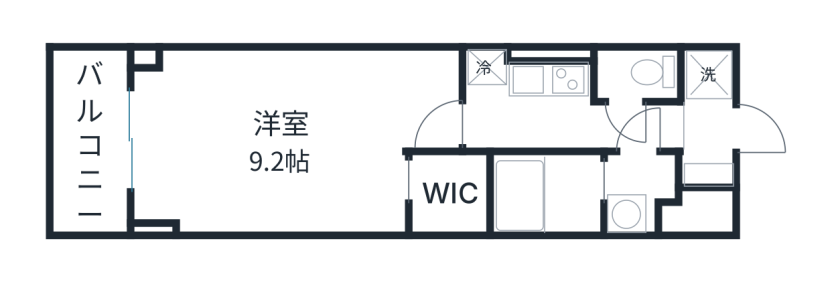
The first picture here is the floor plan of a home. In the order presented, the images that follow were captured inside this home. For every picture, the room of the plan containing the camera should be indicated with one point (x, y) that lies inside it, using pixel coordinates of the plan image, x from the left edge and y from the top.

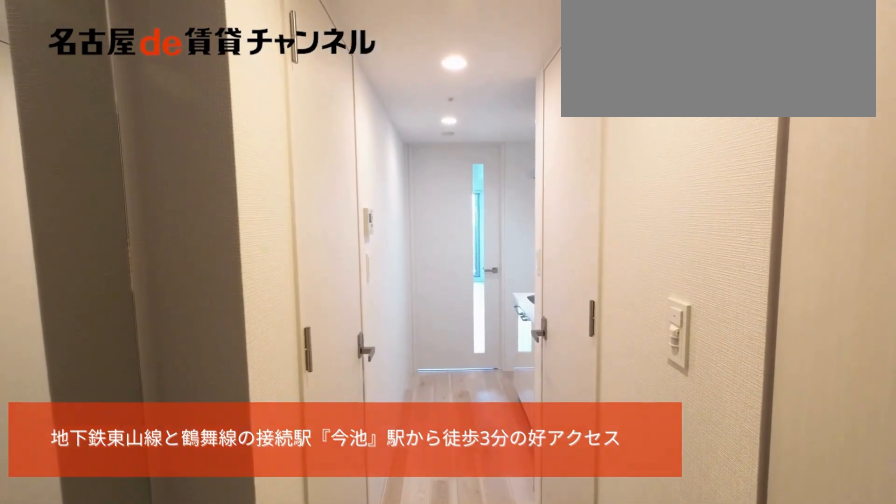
(708, 134)
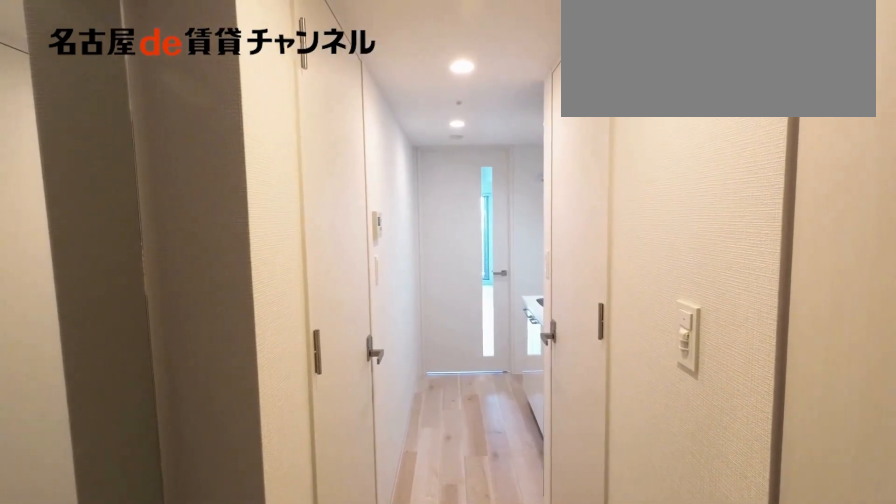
(708, 134)
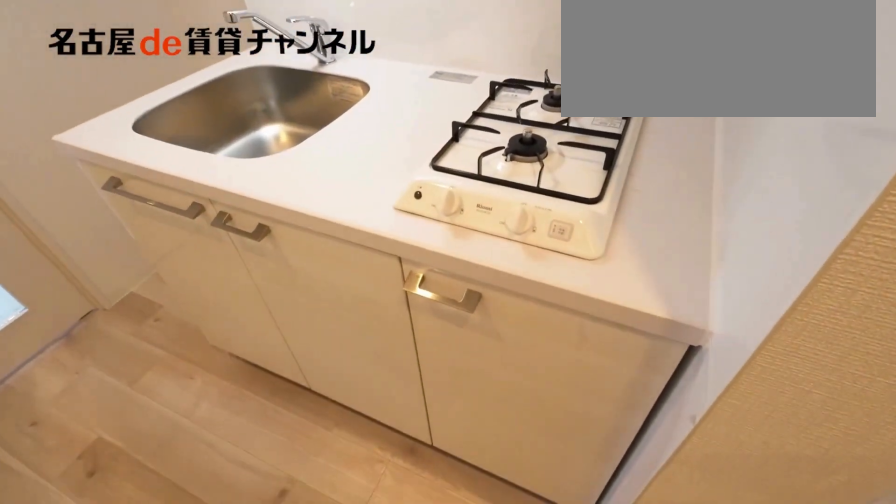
(547, 80)
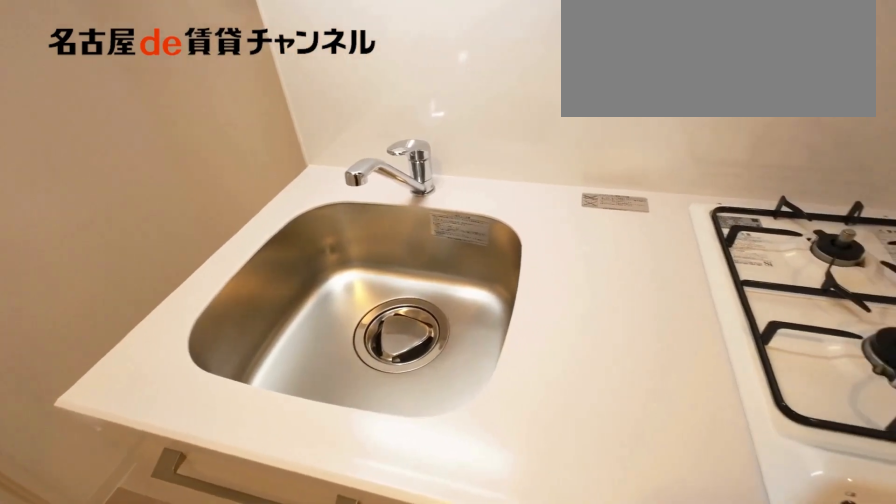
(547, 80)
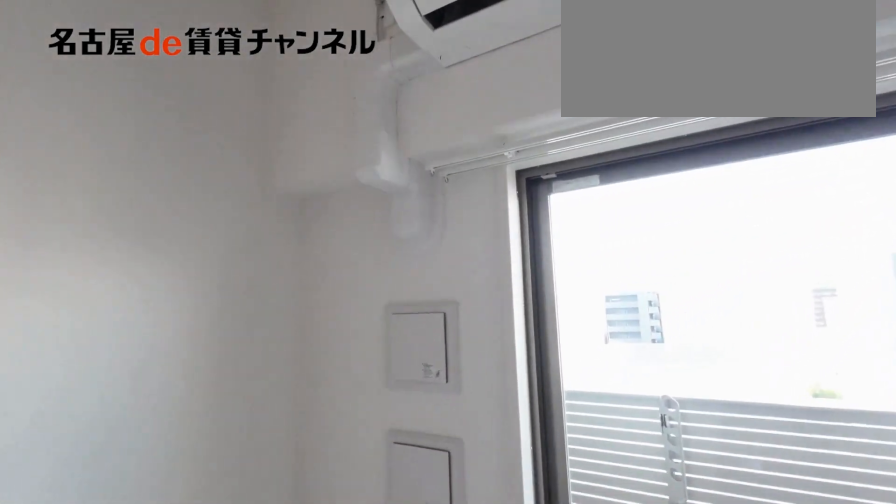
(287, 137)
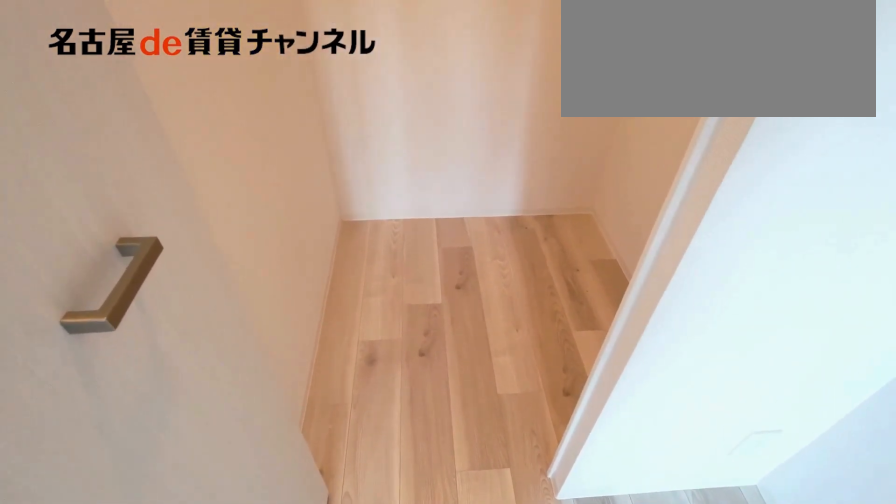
(449, 195)
